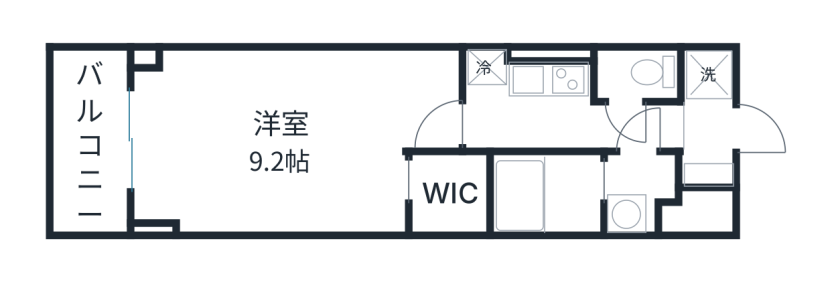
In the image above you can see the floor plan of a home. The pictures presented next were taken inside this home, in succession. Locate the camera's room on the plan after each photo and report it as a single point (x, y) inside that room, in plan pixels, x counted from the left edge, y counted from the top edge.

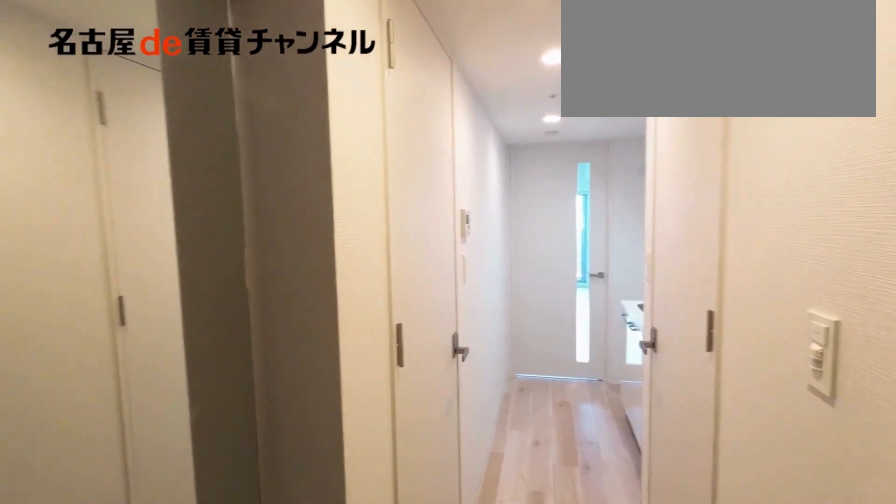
(708, 134)
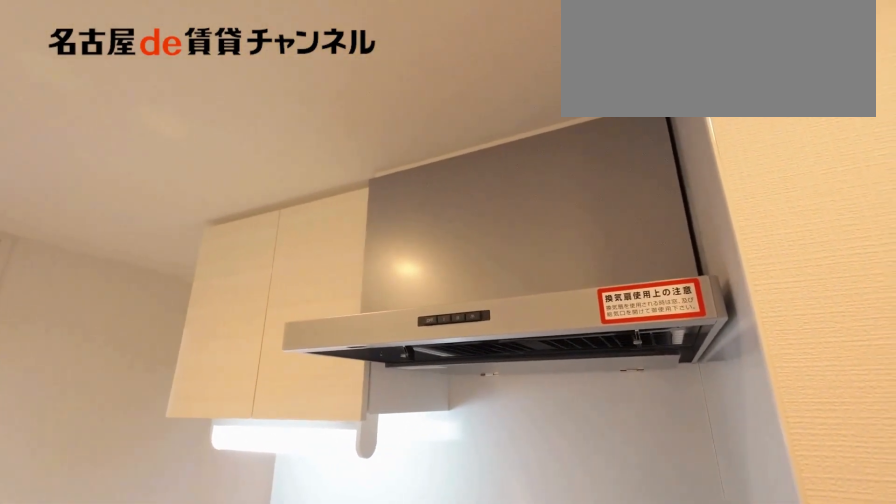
(547, 80)
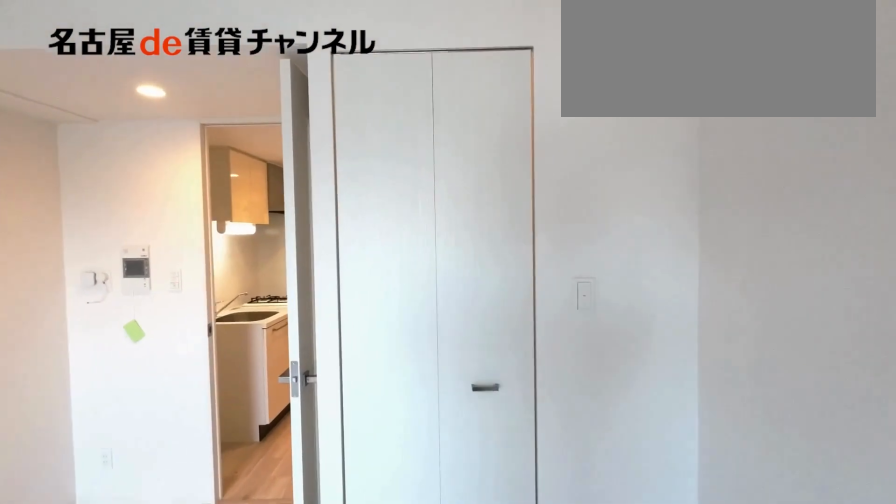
(287, 137)
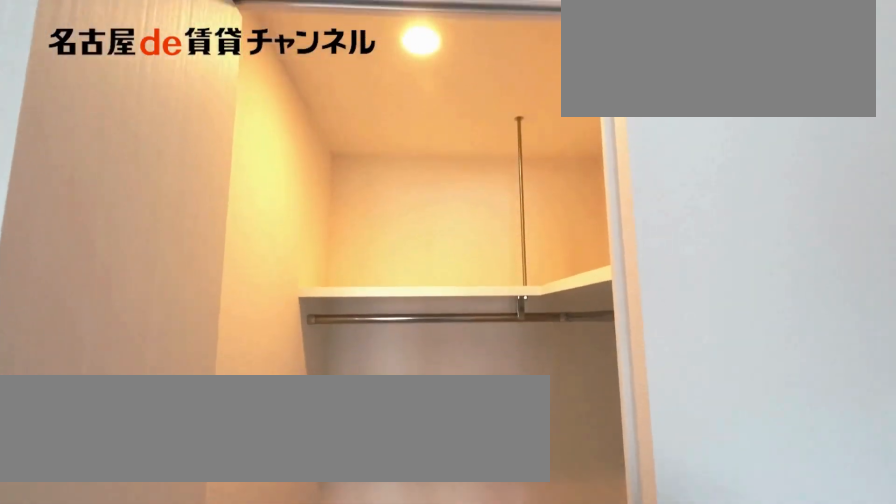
(449, 195)
